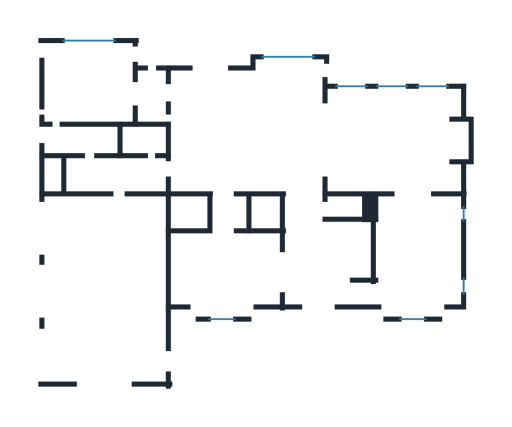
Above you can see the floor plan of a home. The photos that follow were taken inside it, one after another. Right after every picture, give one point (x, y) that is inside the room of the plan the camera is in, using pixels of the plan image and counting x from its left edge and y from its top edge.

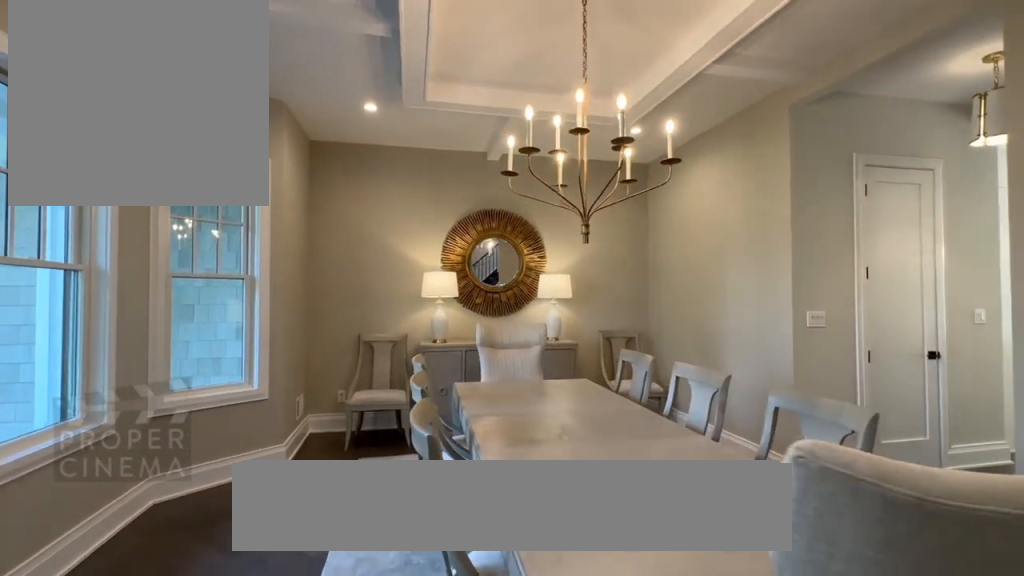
(226, 271)
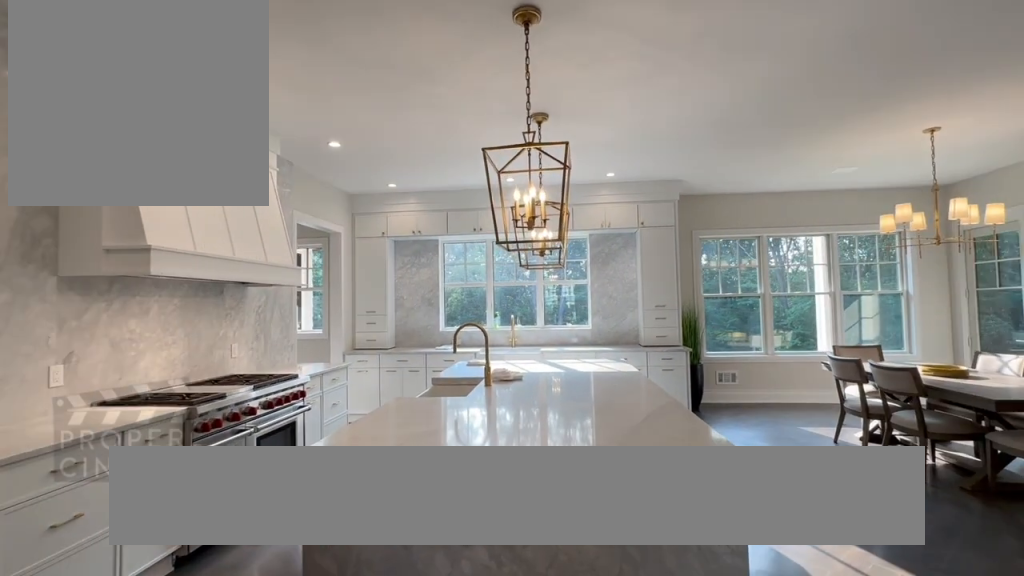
(212, 130)
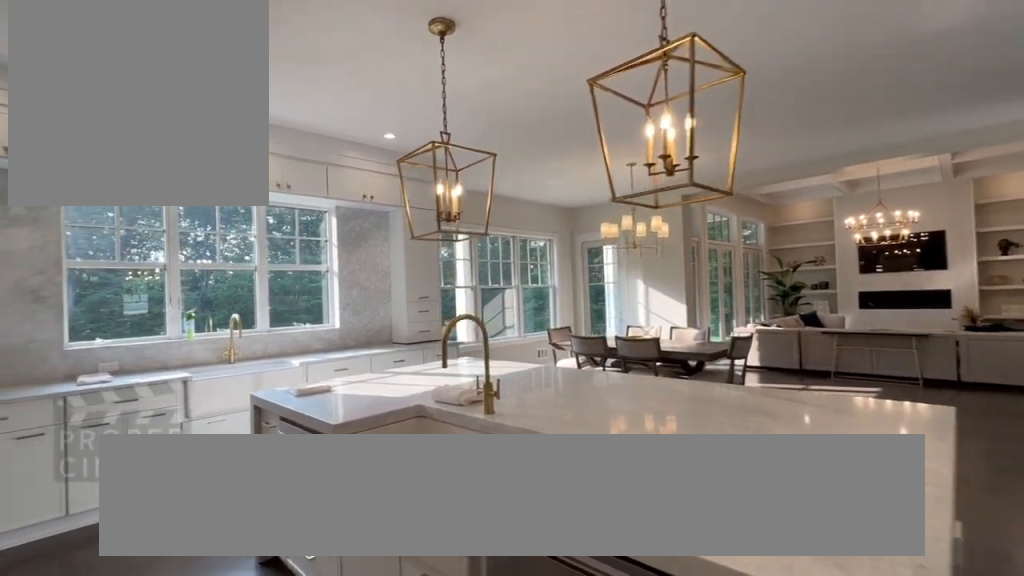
(212, 130)
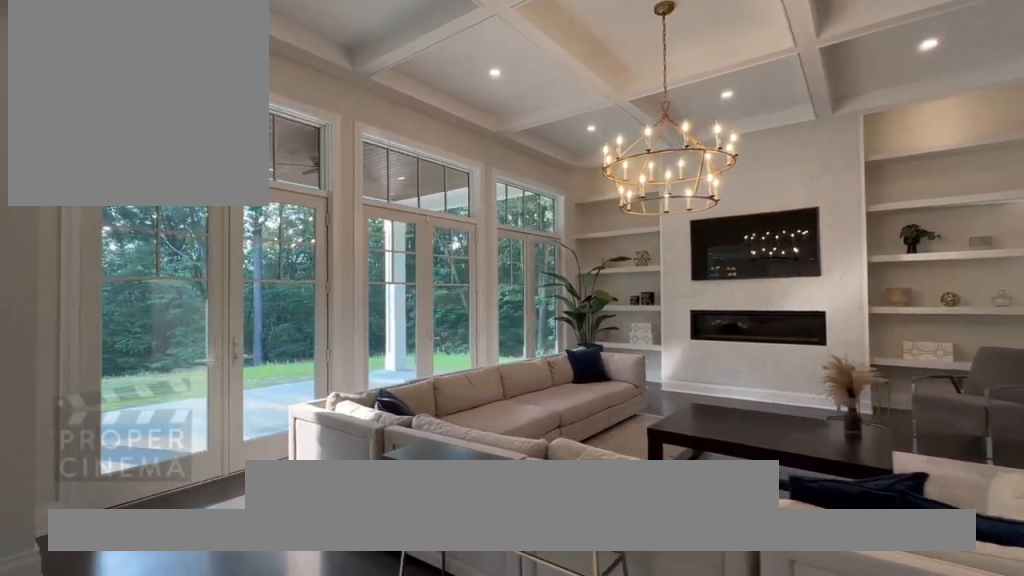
(398, 140)
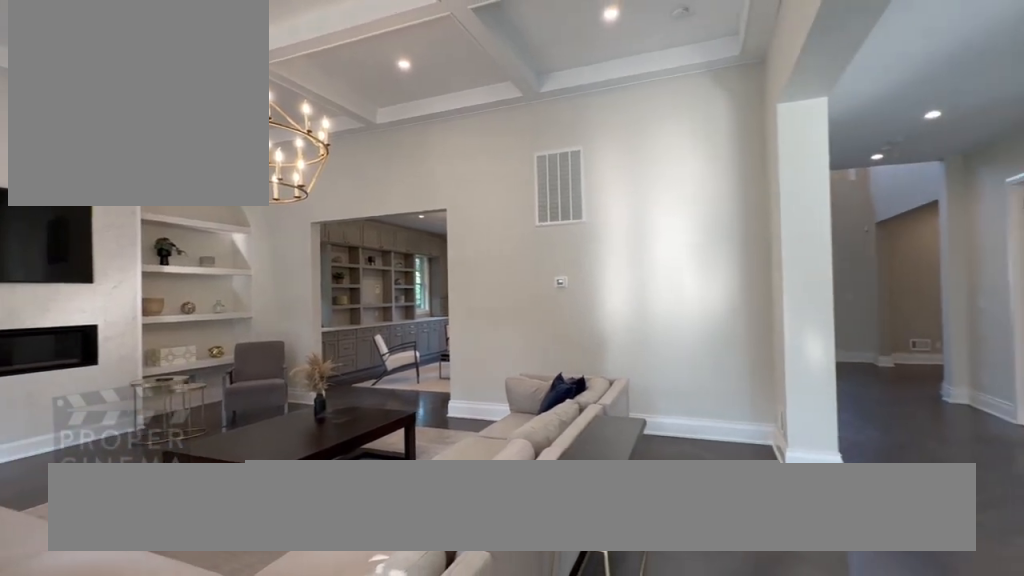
(398, 140)
